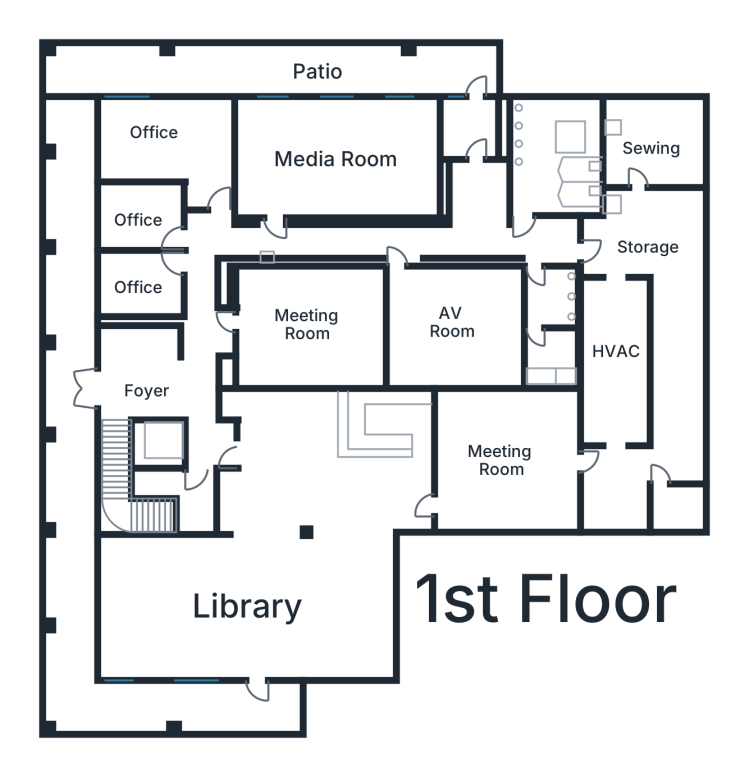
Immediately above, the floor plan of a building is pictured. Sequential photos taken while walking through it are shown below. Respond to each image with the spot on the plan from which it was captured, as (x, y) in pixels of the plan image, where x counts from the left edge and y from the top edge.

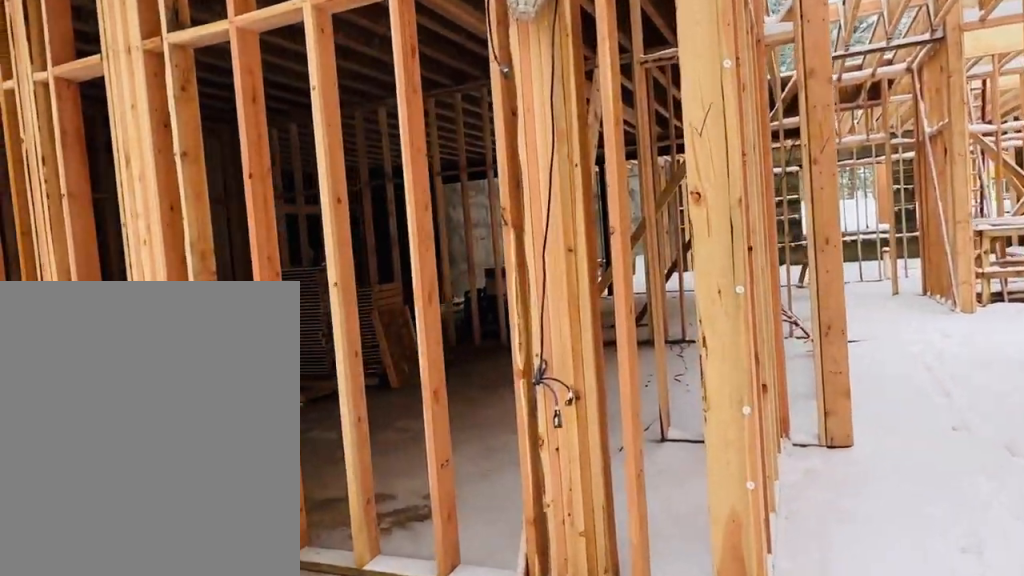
(211, 215)
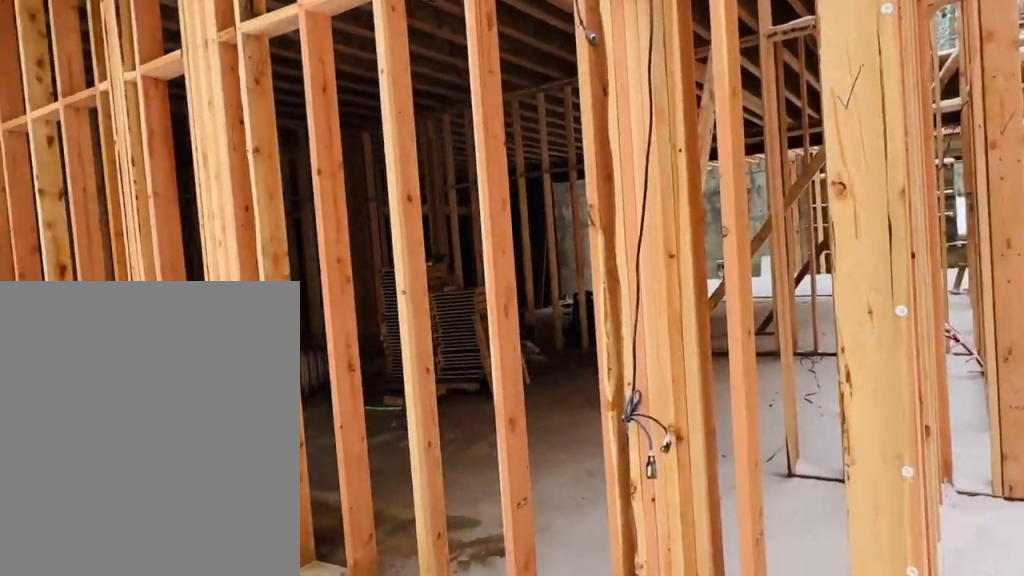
(214, 221)
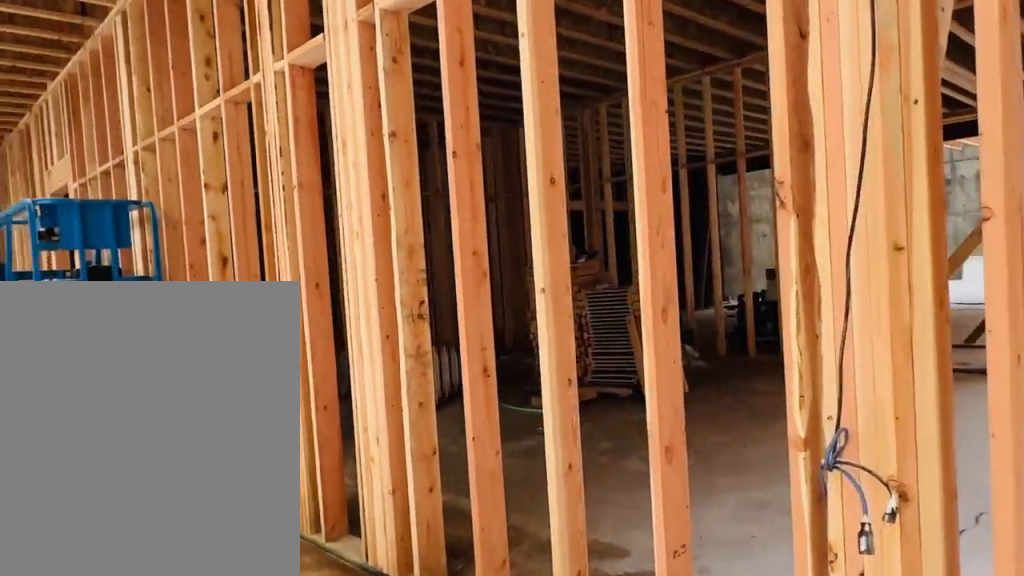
(216, 222)
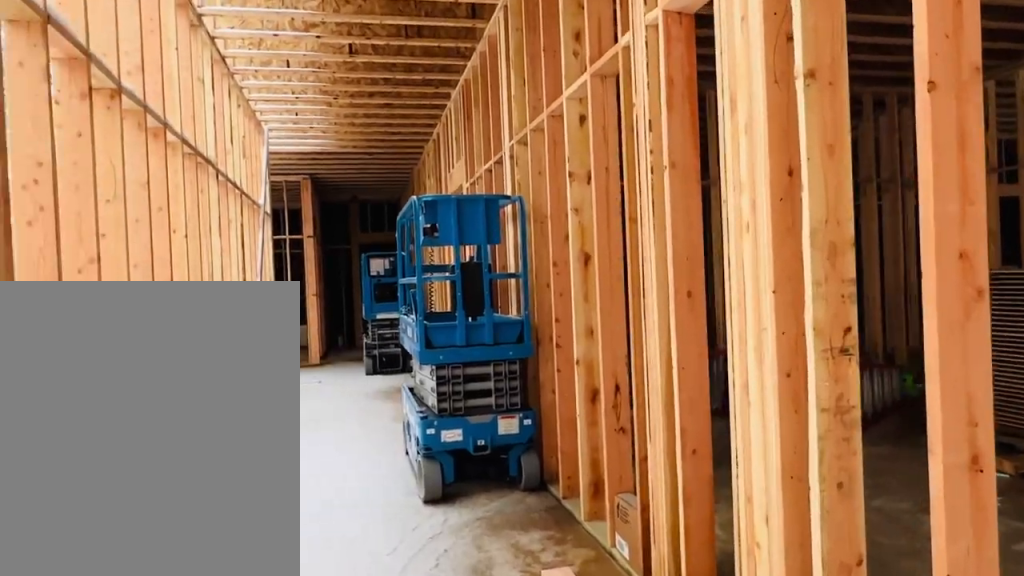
(227, 221)
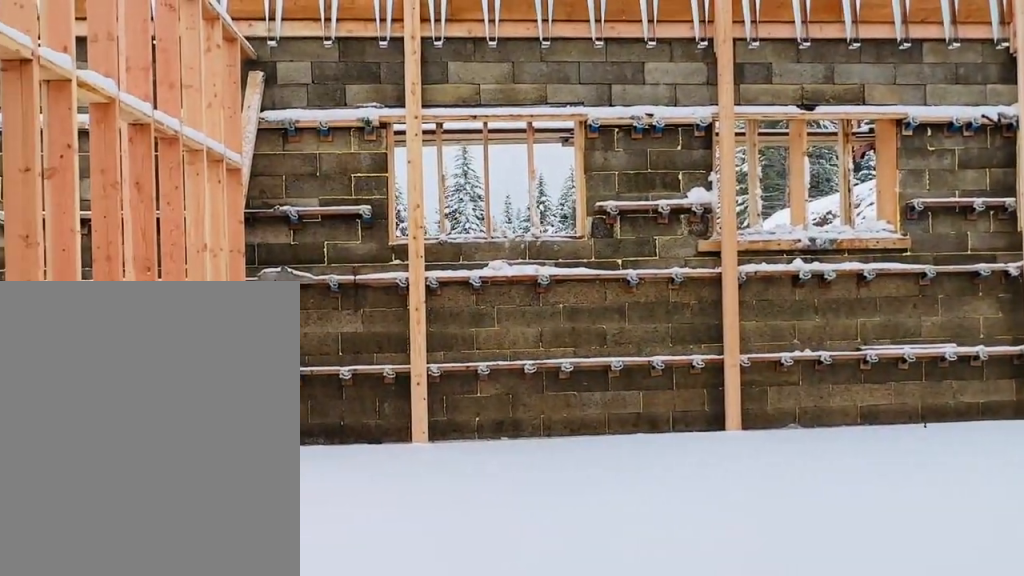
(269, 220)
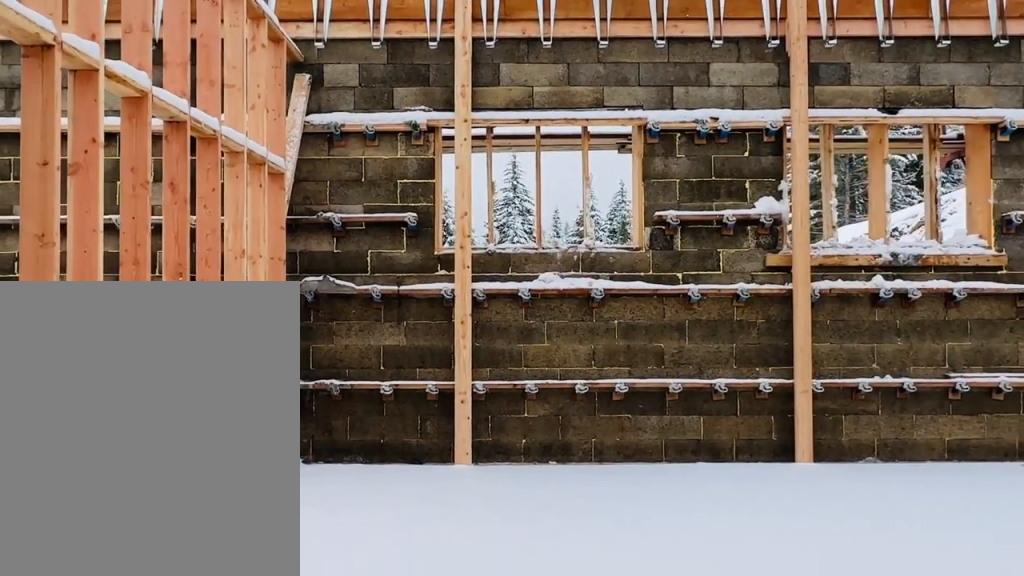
(268, 220)
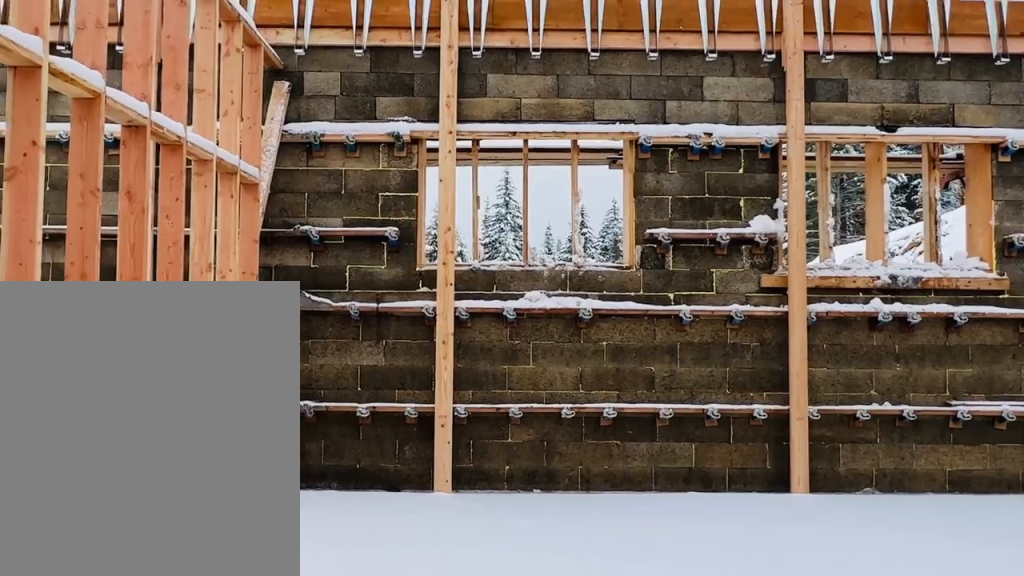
(269, 220)
